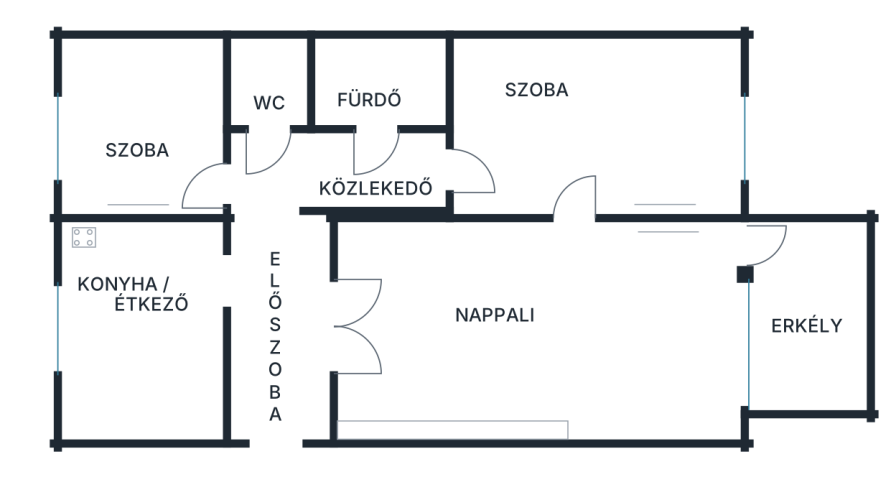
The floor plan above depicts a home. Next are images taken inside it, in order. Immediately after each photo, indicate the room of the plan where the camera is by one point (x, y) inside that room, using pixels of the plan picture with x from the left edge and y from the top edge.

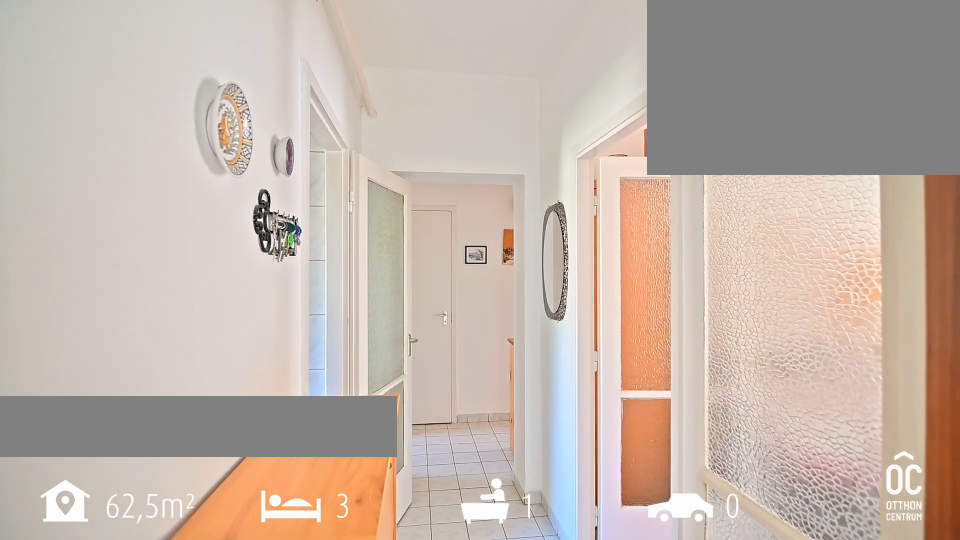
(277, 317)
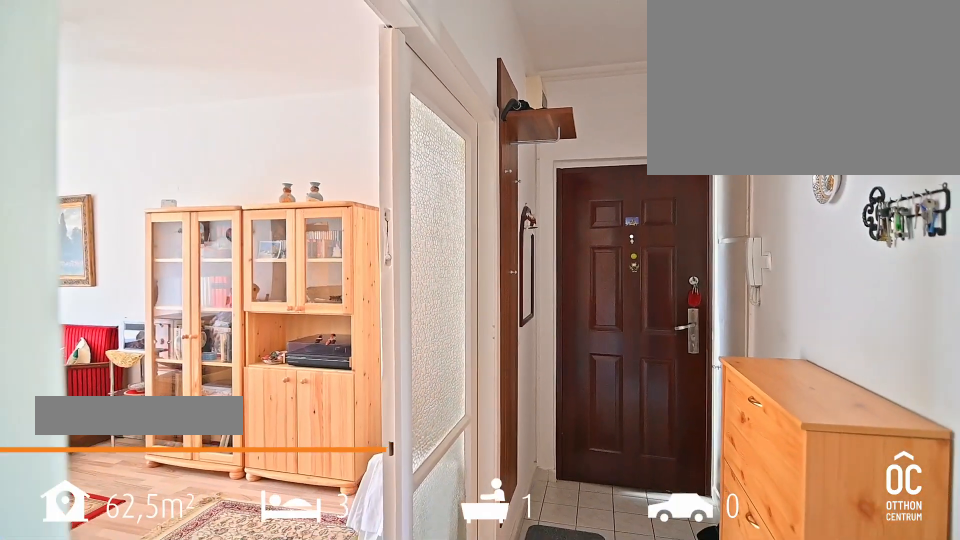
(277, 316)
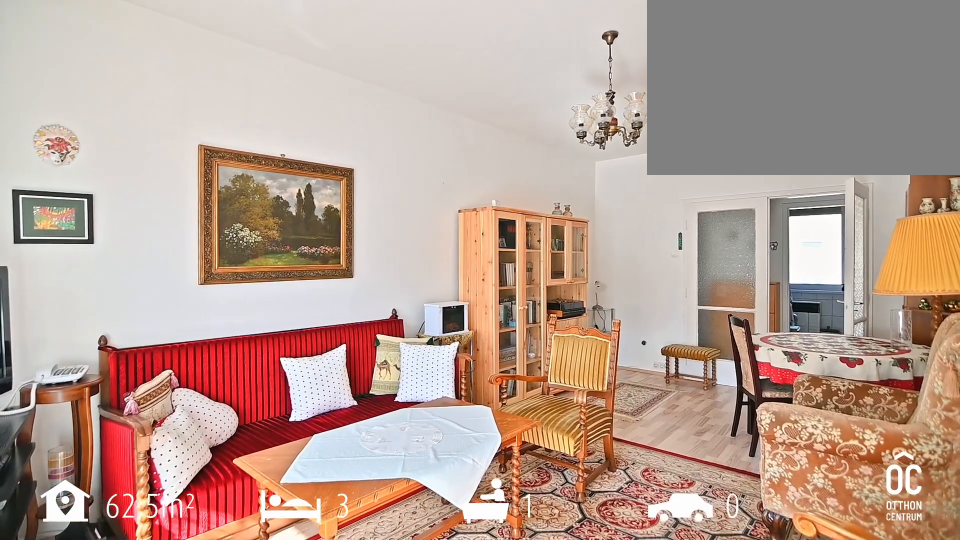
(532, 335)
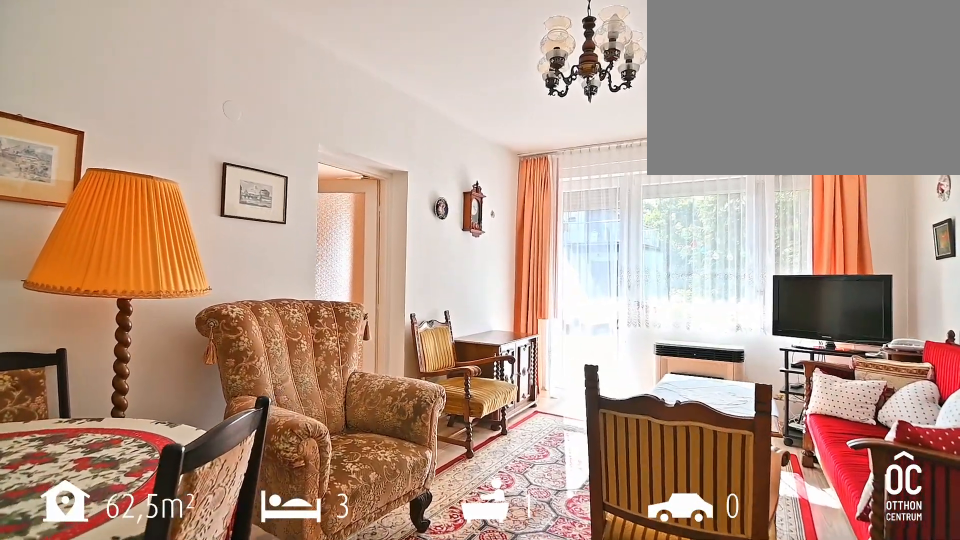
(532, 334)
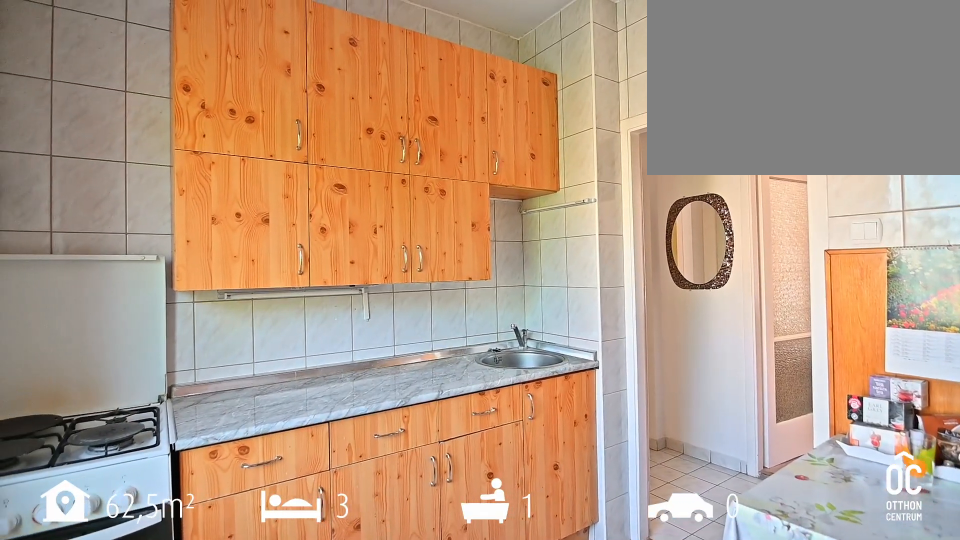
(139, 329)
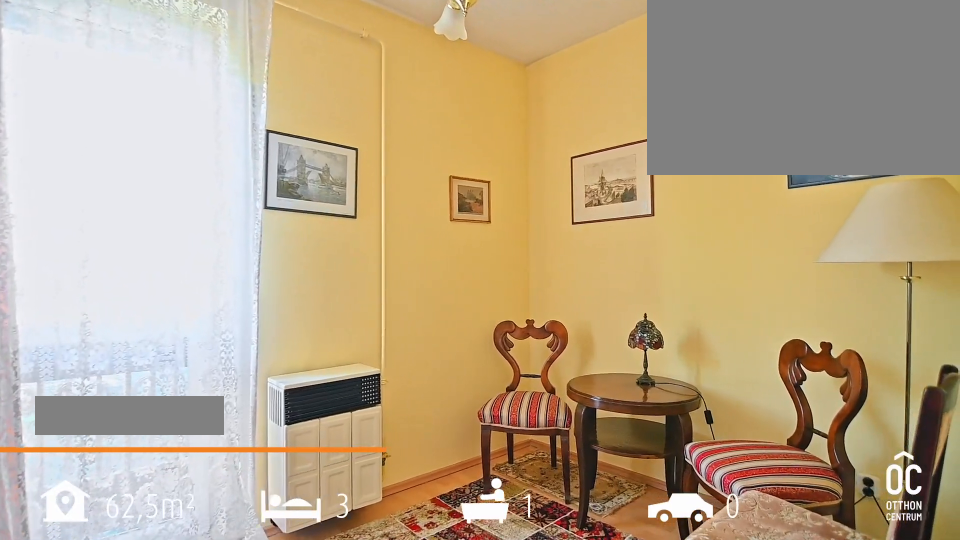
(139, 130)
